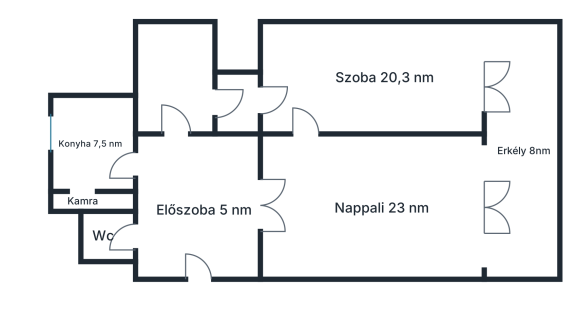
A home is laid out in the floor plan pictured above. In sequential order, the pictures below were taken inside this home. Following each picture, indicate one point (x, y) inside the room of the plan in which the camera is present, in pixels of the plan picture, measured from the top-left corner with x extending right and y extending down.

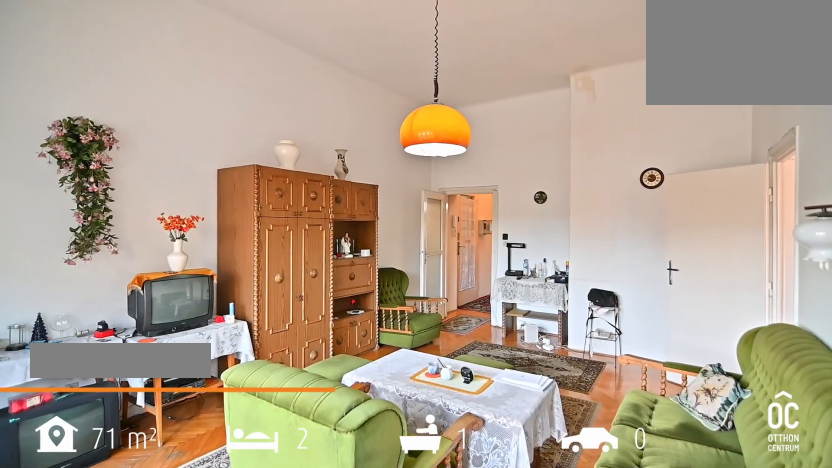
(403, 217)
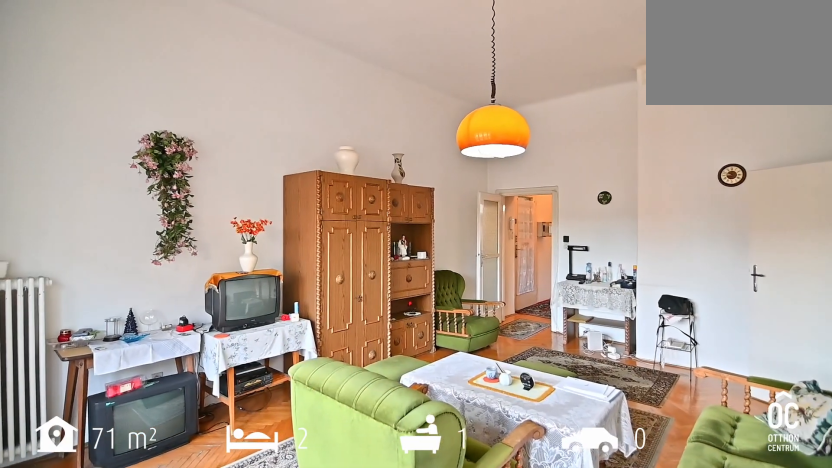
(403, 217)
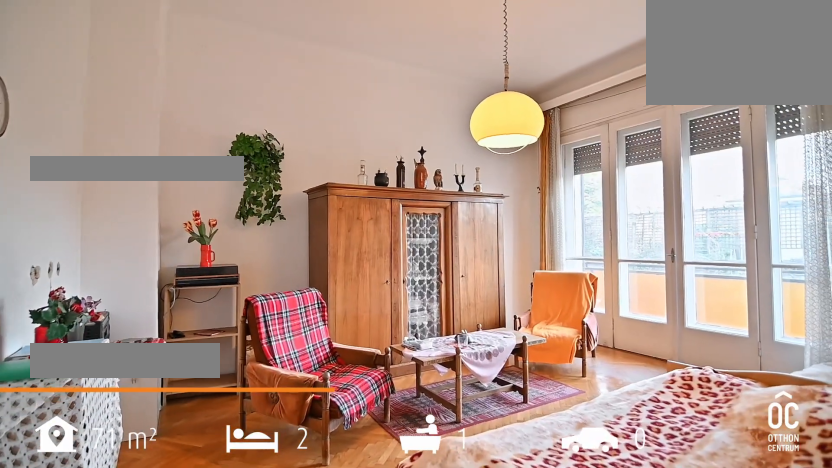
(403, 78)
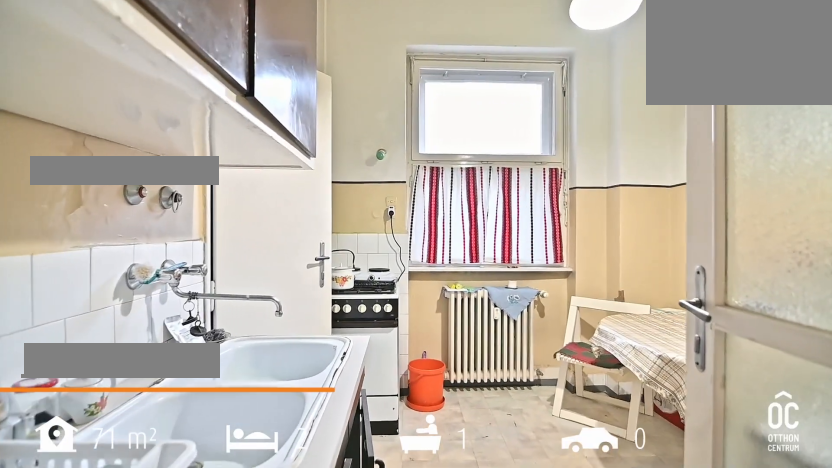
(91, 145)
